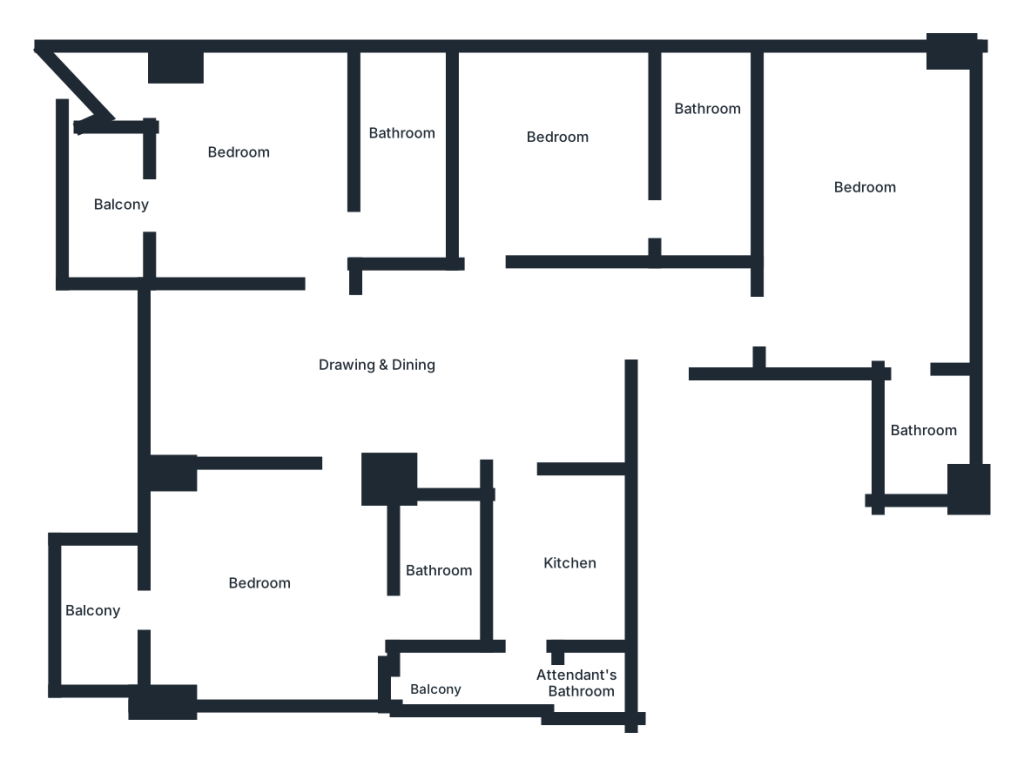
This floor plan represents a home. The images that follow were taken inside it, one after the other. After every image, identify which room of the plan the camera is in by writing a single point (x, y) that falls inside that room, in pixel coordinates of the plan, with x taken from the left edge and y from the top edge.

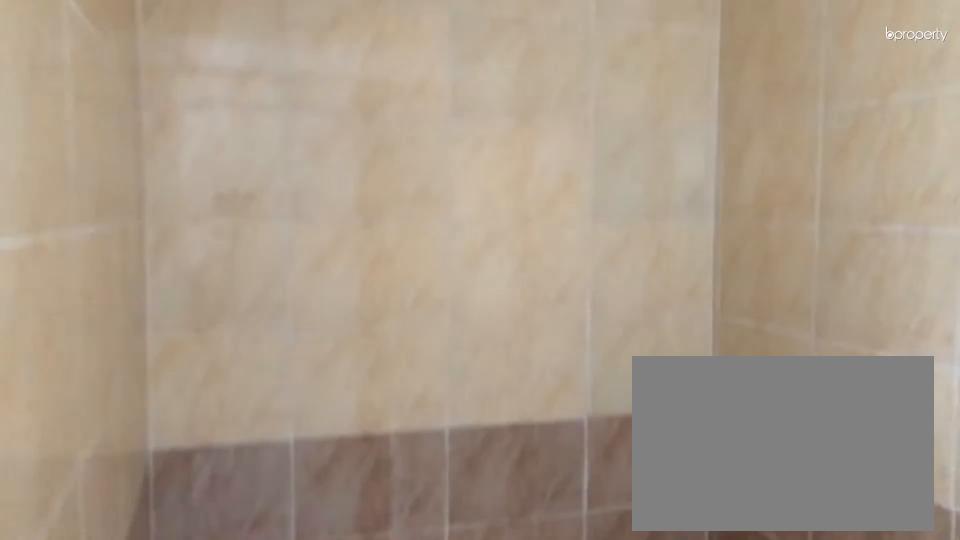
(442, 570)
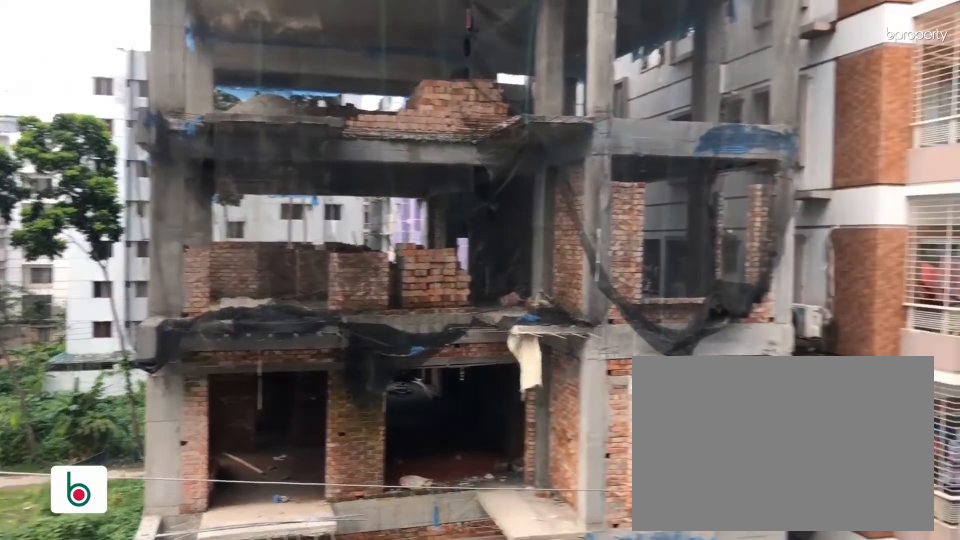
(89, 614)
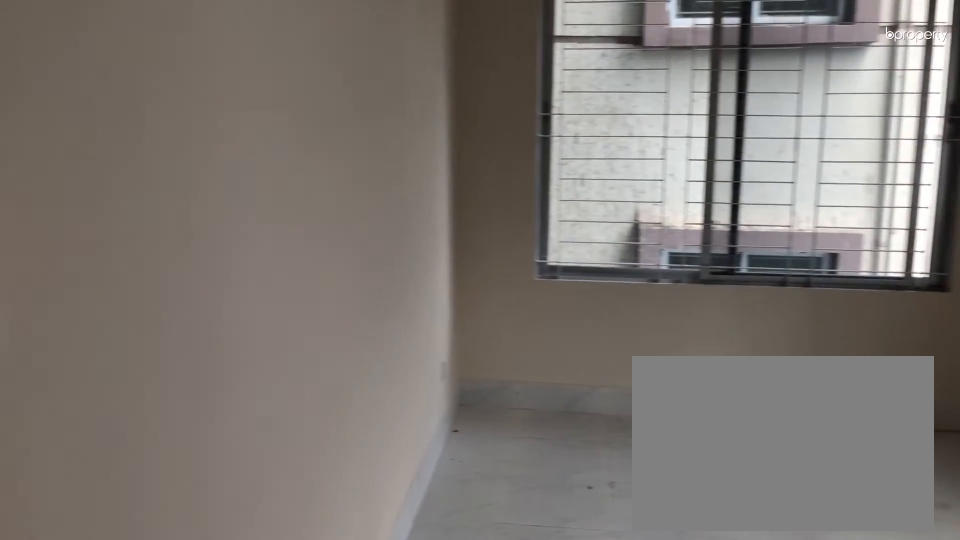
(893, 219)
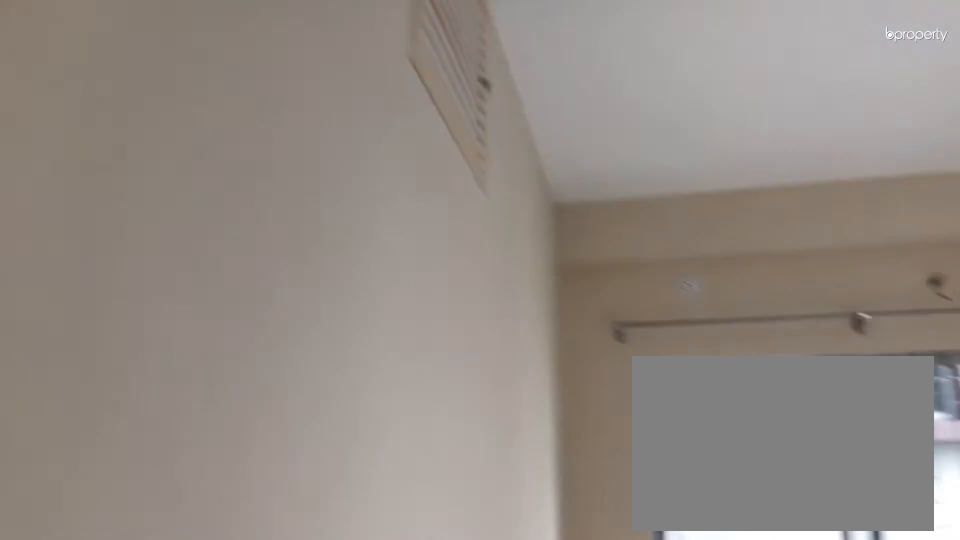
(893, 219)
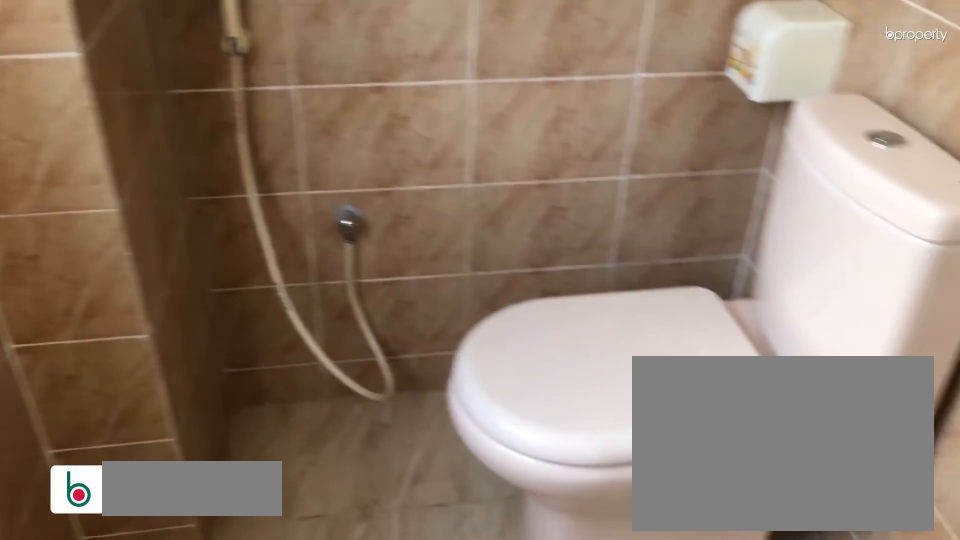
(922, 420)
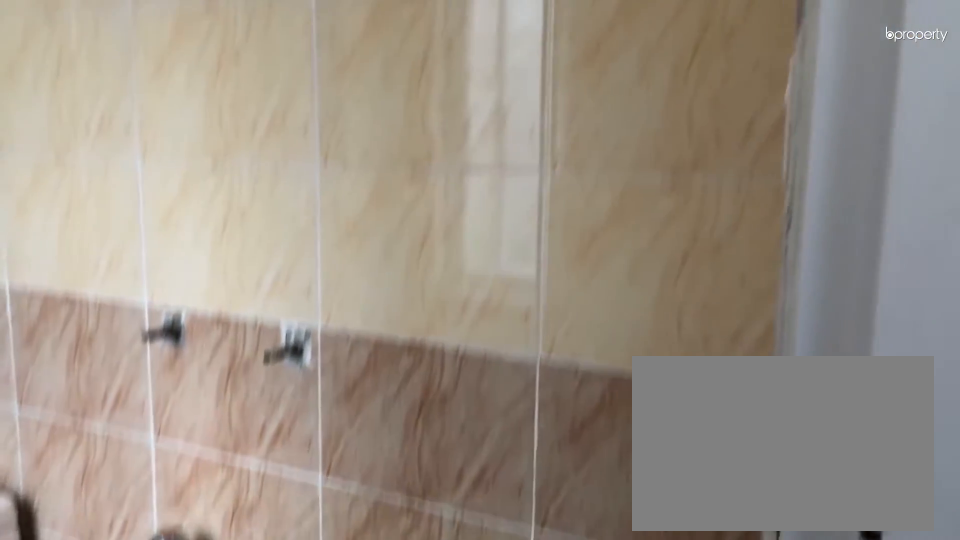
(922, 420)
